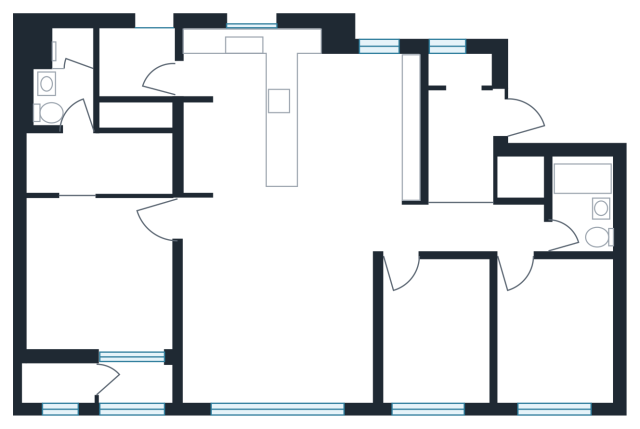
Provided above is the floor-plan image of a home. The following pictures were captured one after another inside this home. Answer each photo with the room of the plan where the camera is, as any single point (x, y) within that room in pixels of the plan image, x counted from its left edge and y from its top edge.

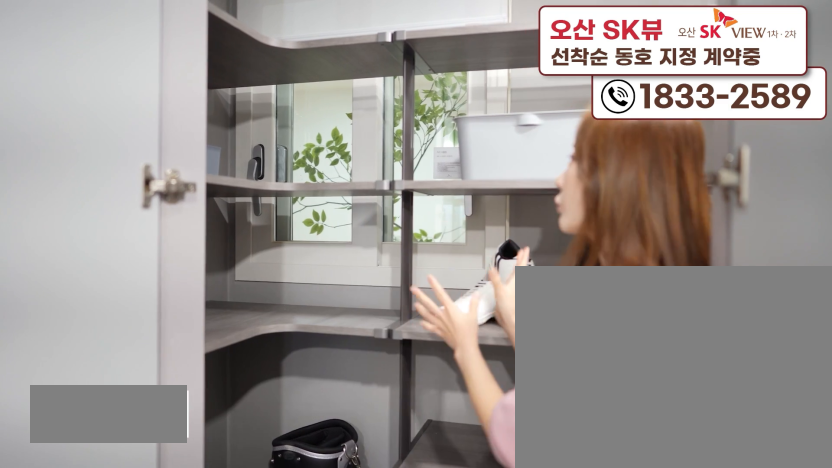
(466, 127)
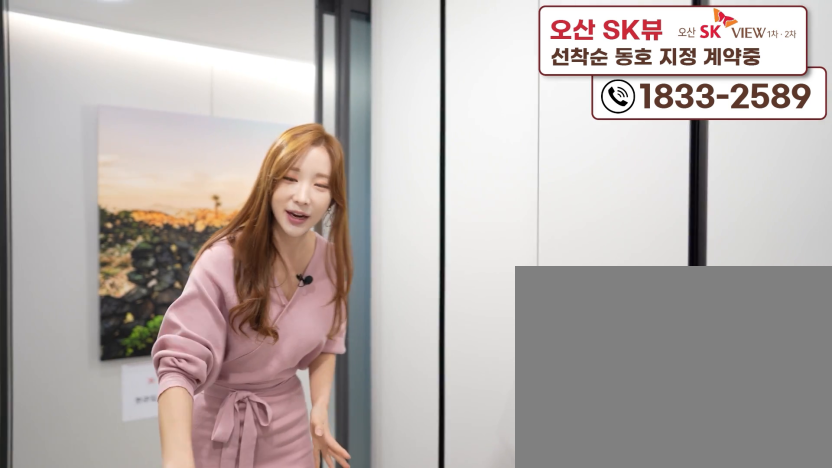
(466, 127)
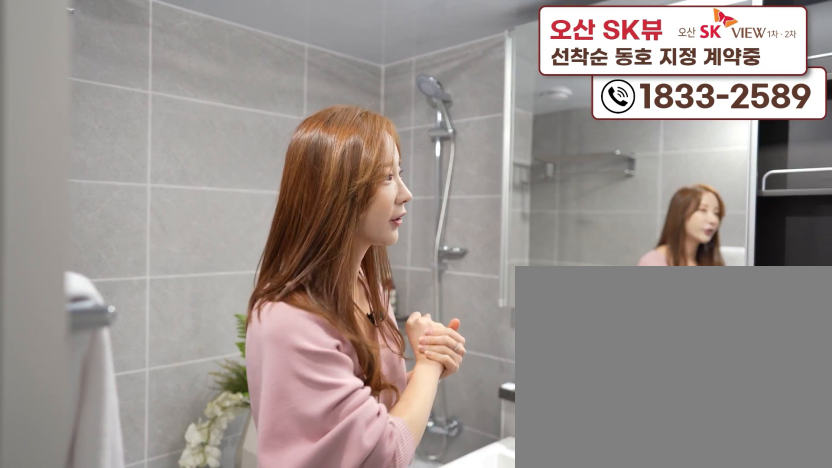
(587, 223)
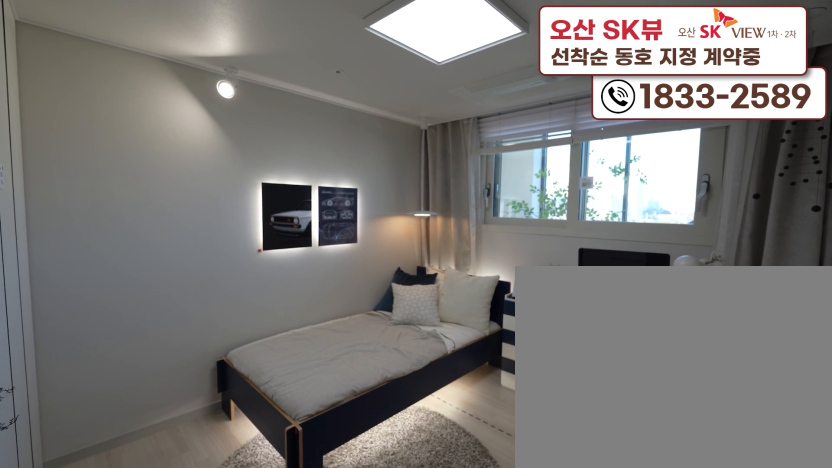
(549, 363)
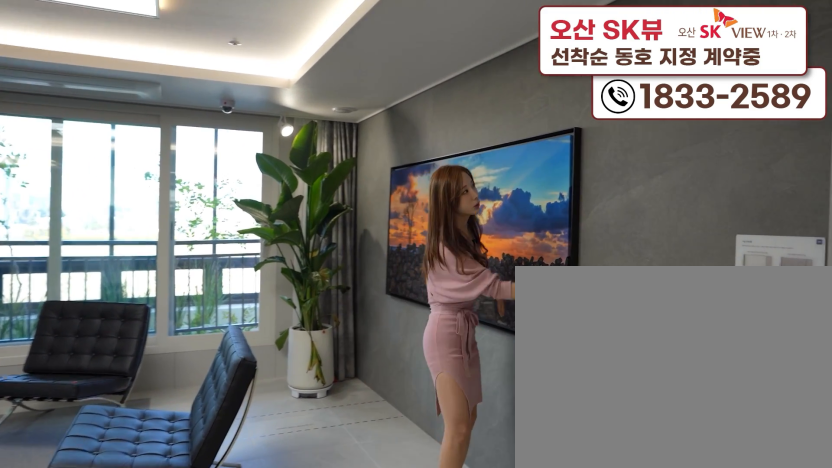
(281, 352)
